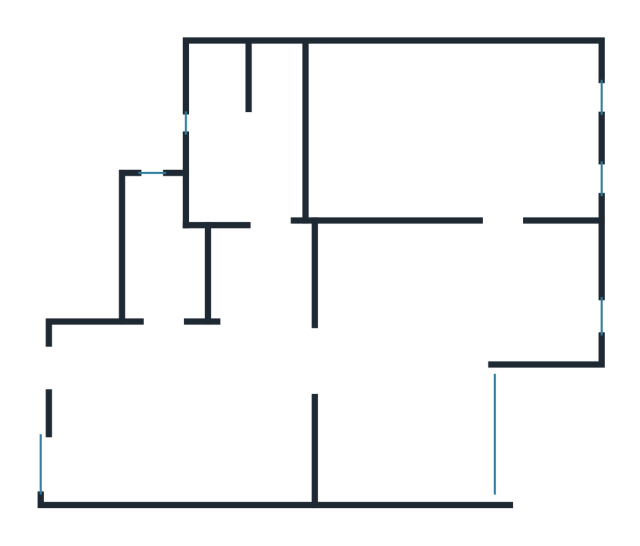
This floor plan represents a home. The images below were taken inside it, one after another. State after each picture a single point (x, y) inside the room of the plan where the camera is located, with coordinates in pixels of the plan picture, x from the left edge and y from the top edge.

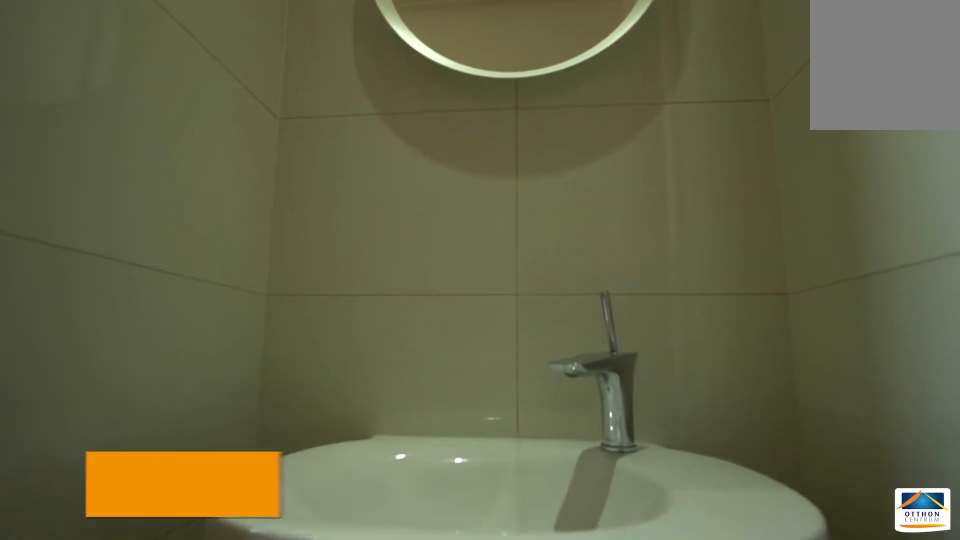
(164, 262)
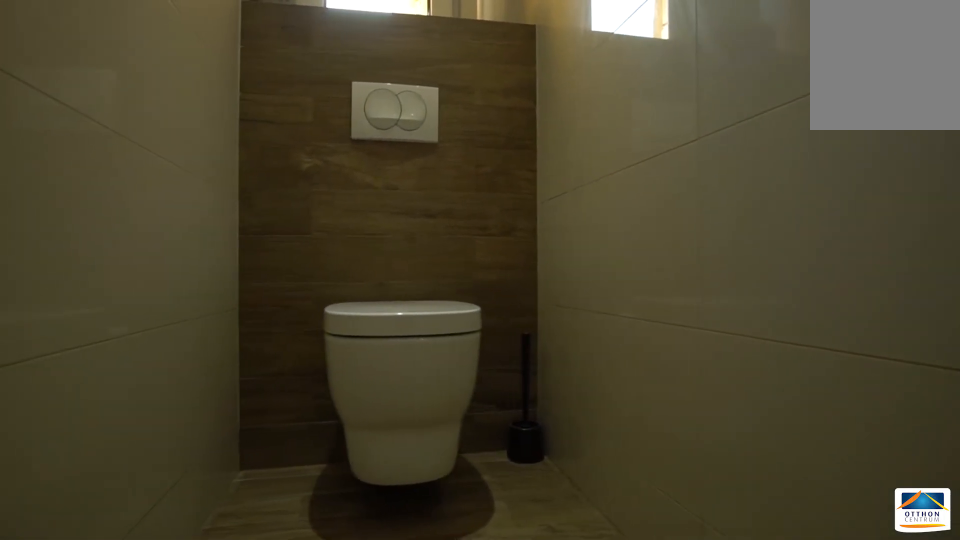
(165, 262)
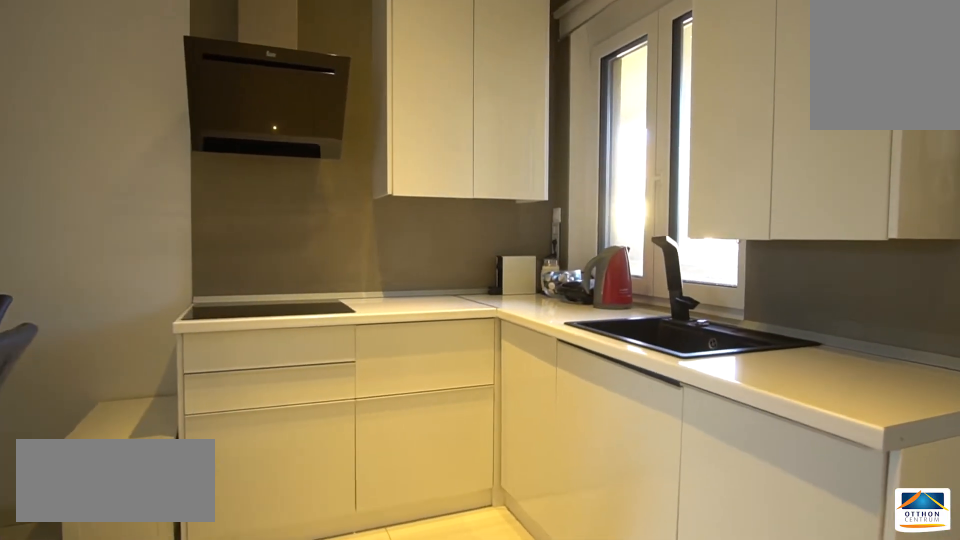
(187, 420)
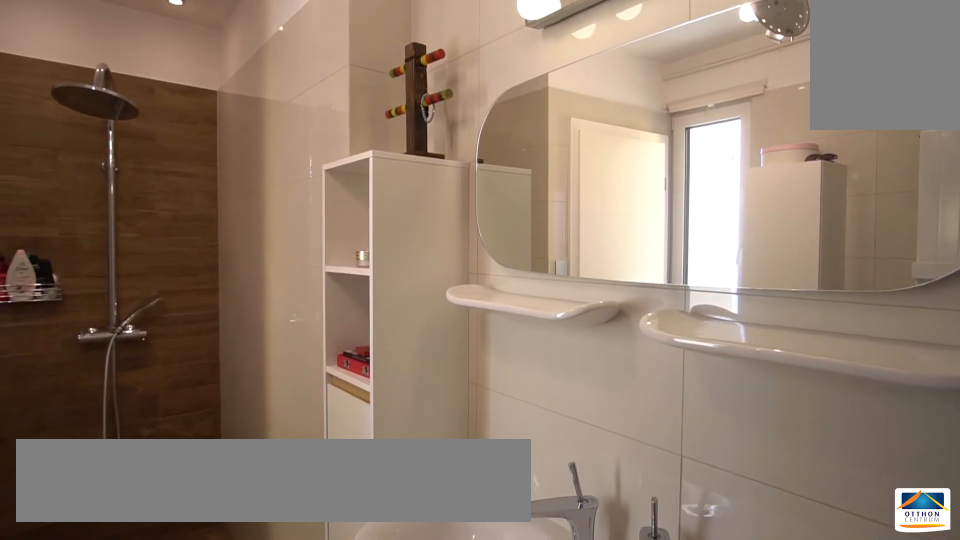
(247, 163)
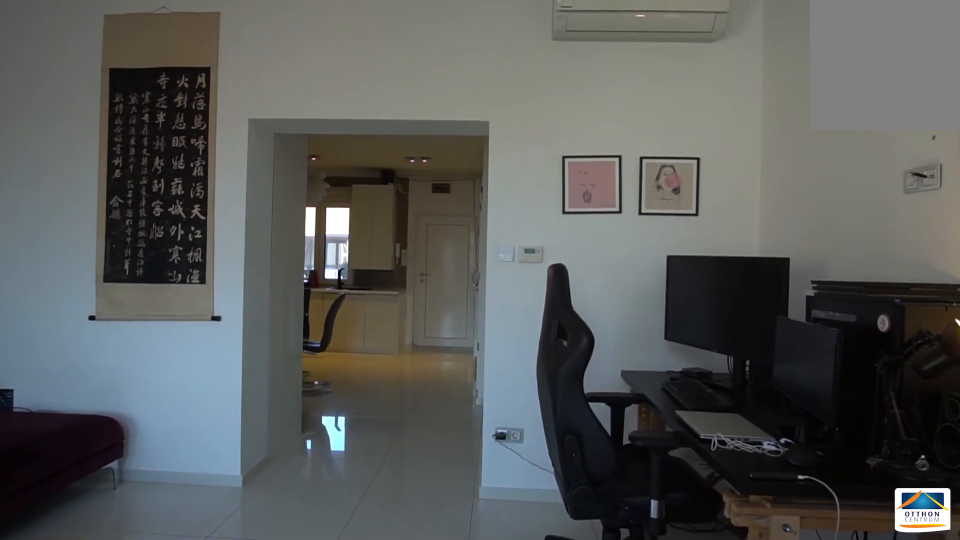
(447, 353)
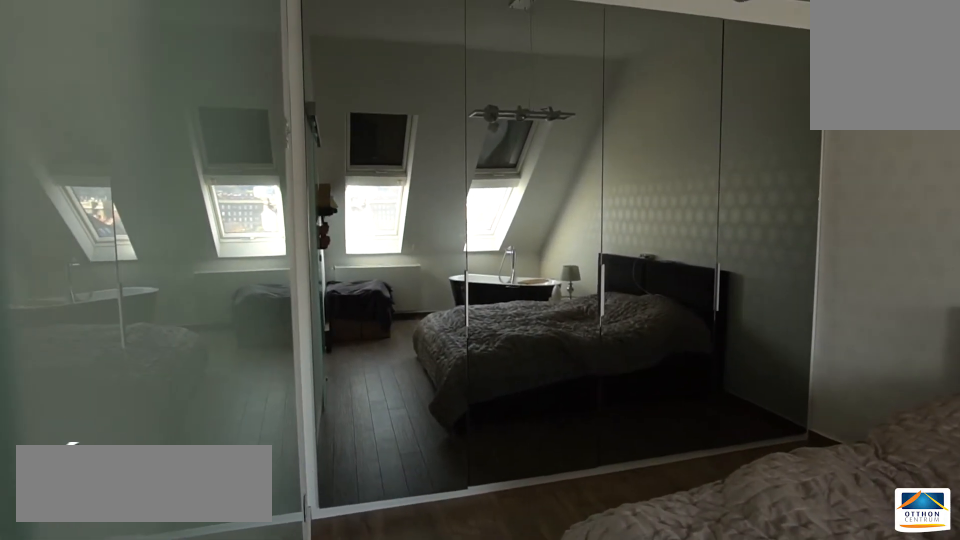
(456, 134)
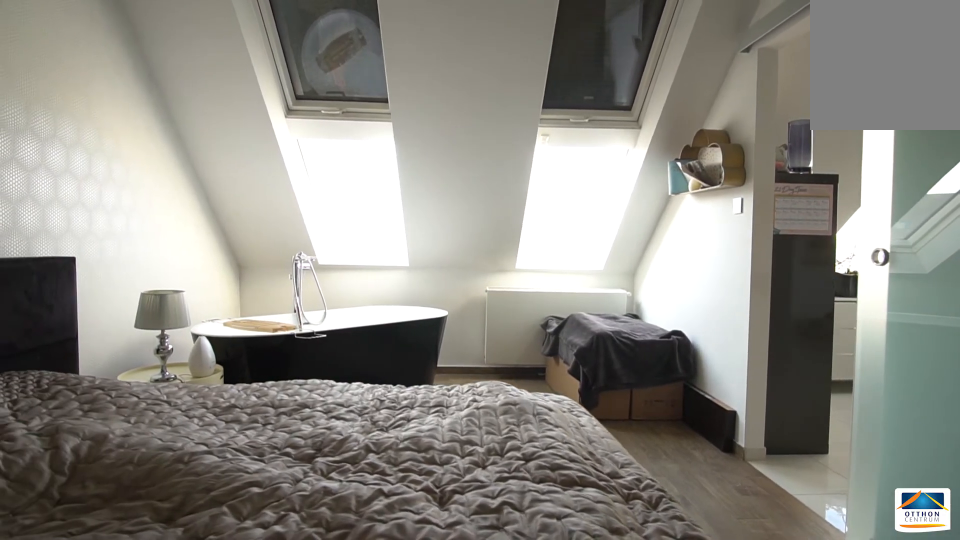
(456, 134)
